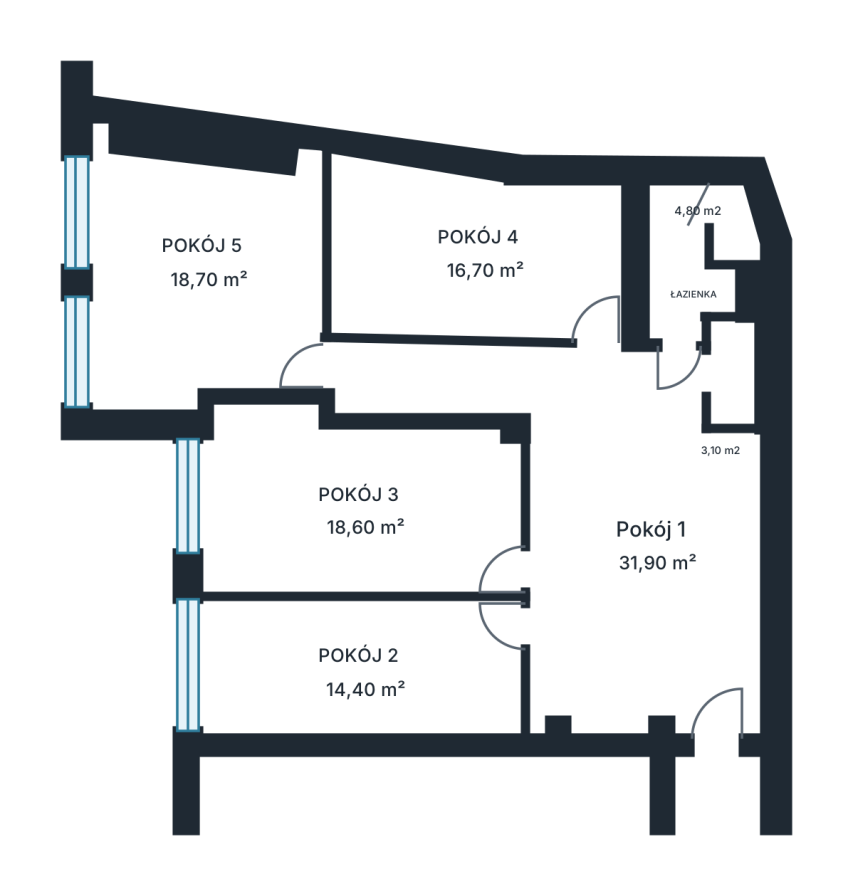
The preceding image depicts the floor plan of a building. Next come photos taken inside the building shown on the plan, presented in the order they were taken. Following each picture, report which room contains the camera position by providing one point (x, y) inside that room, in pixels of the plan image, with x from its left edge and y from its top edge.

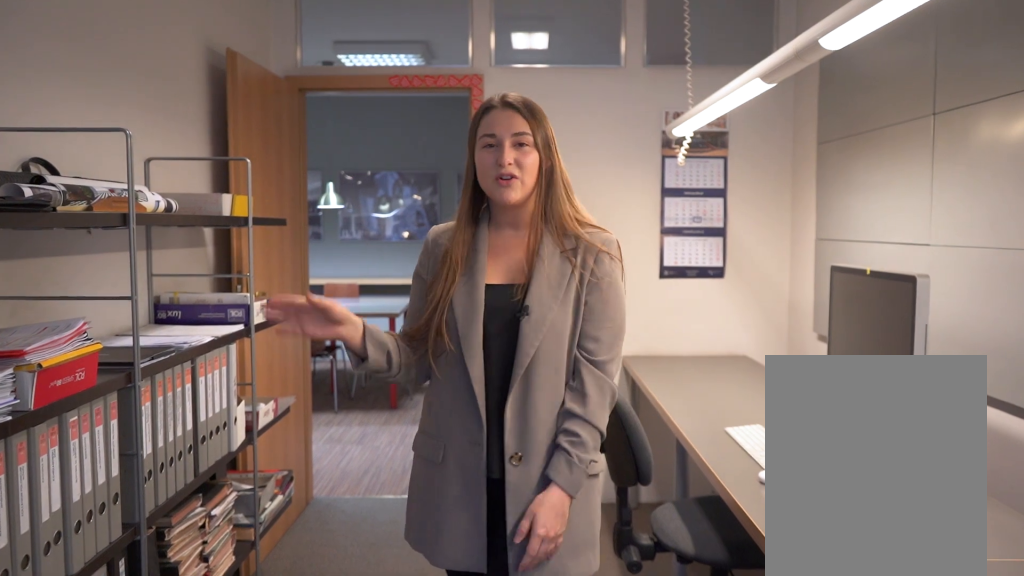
(354, 671)
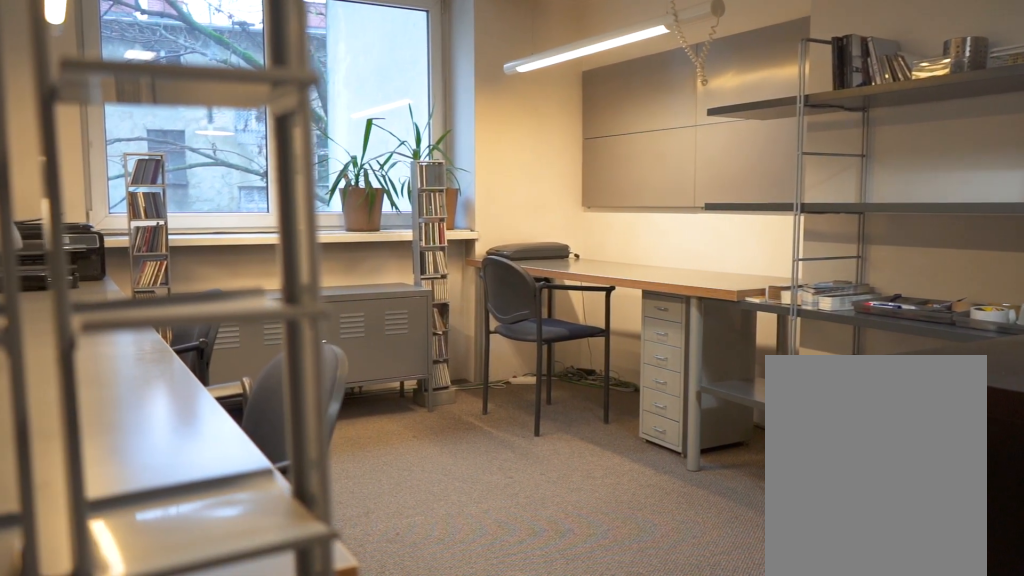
(374, 499)
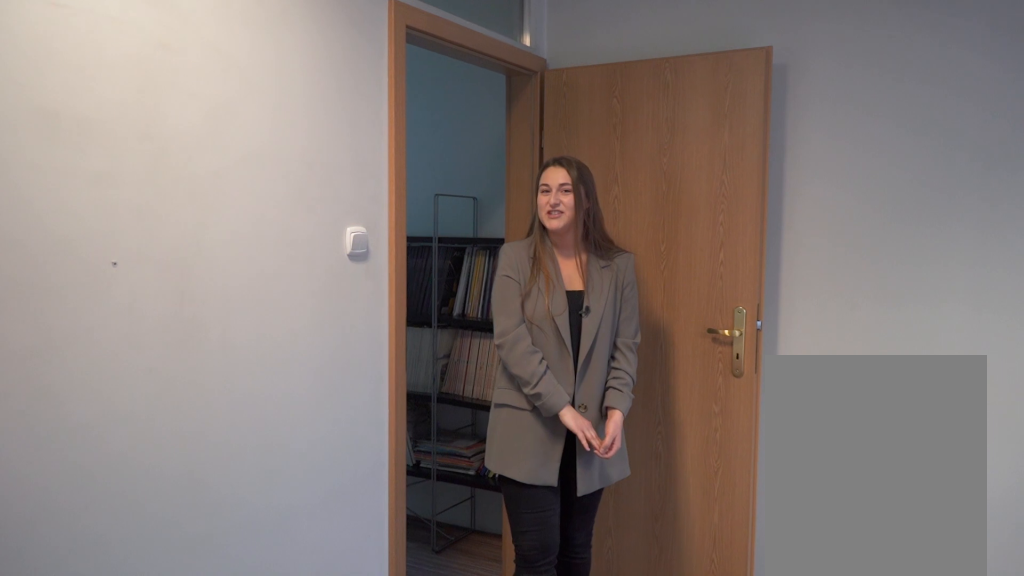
(196, 277)
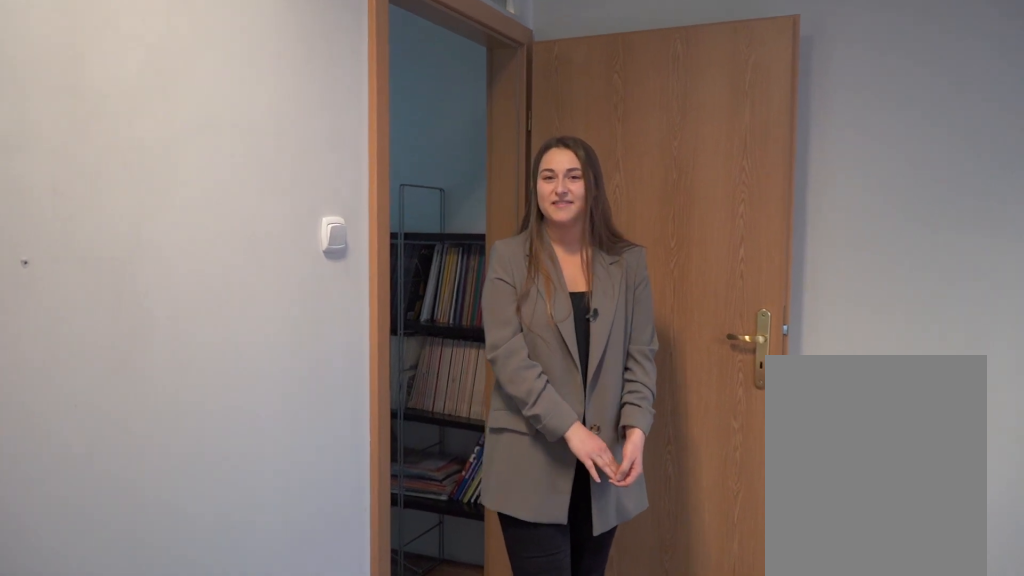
(196, 277)
